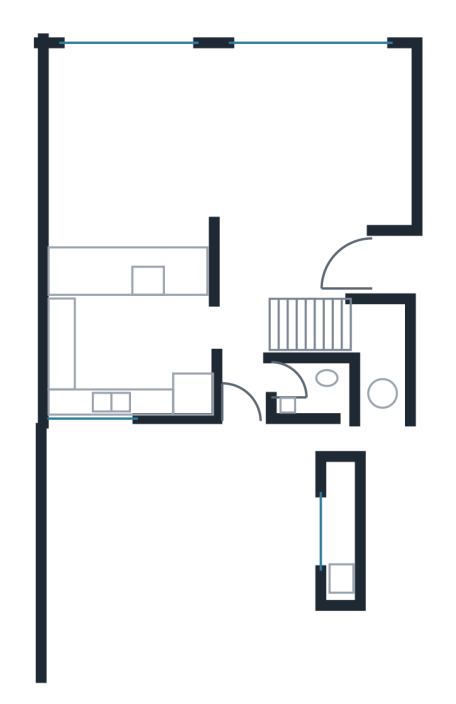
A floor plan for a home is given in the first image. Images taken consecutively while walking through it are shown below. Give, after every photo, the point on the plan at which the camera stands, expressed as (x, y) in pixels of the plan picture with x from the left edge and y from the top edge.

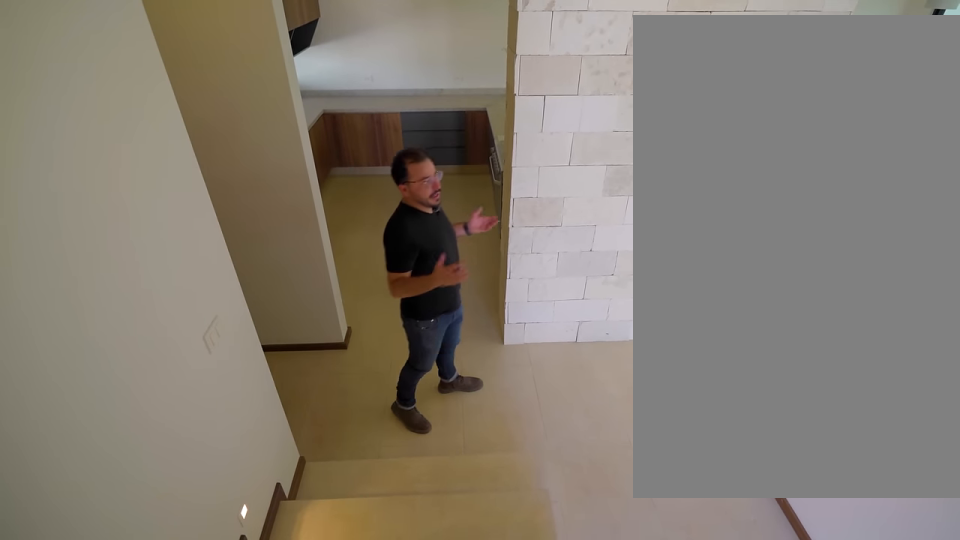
(282, 320)
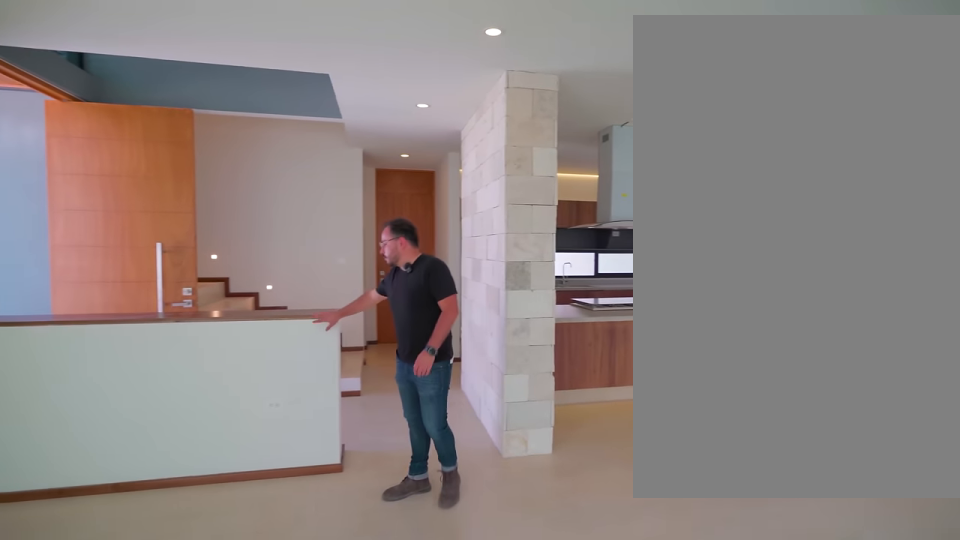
(324, 65)
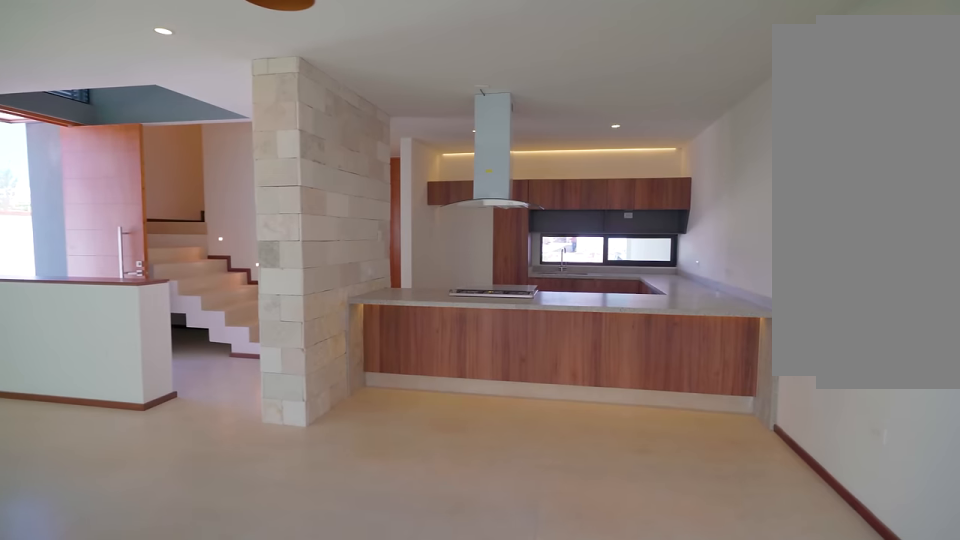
(226, 119)
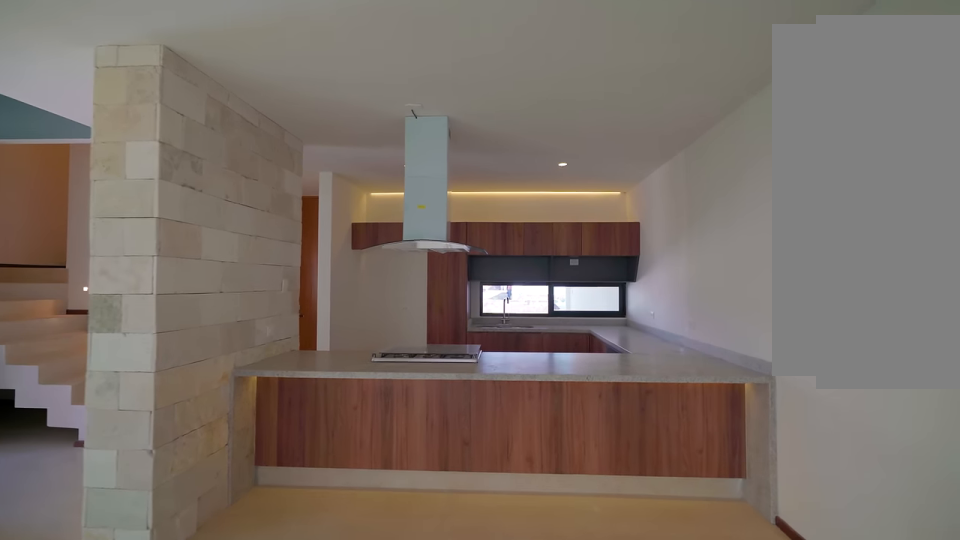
(144, 182)
